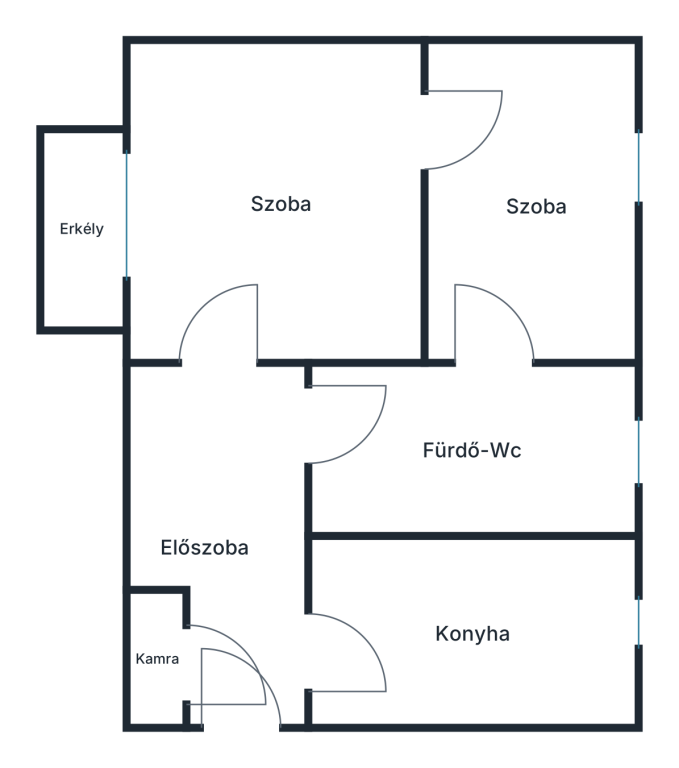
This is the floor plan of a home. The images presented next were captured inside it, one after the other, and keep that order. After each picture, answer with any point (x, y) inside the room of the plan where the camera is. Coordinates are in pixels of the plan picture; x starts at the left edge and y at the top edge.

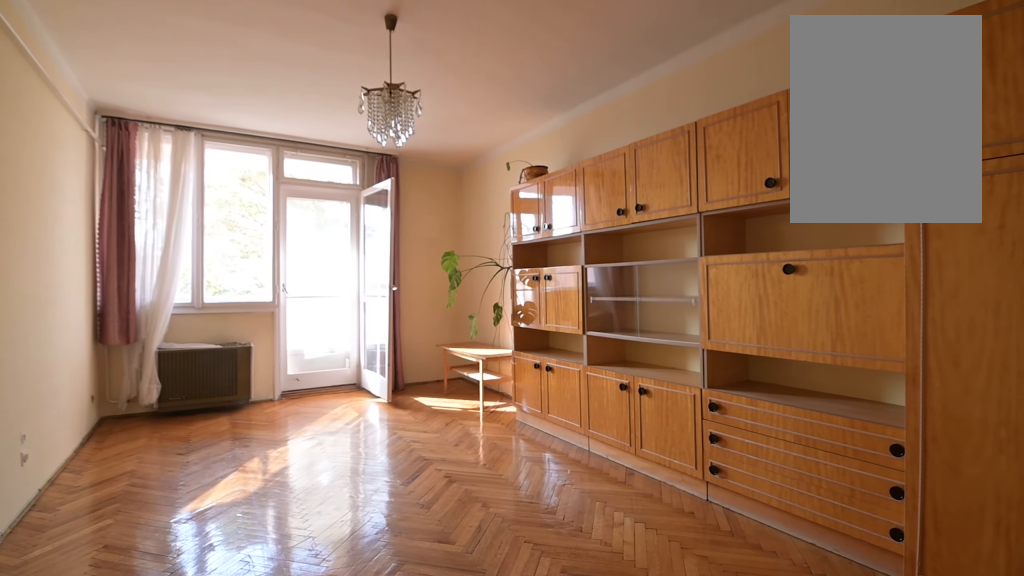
(310, 158)
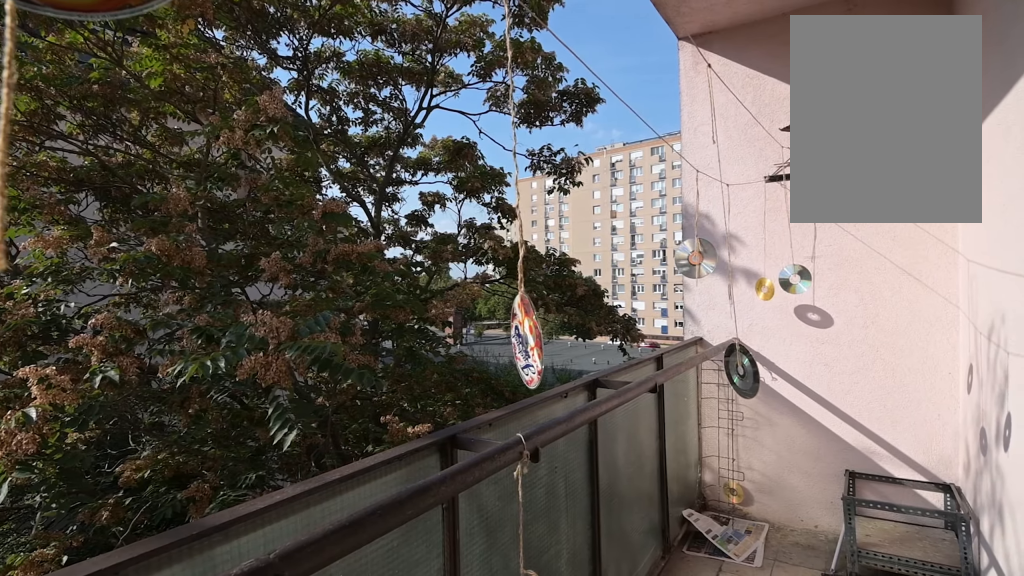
(70, 232)
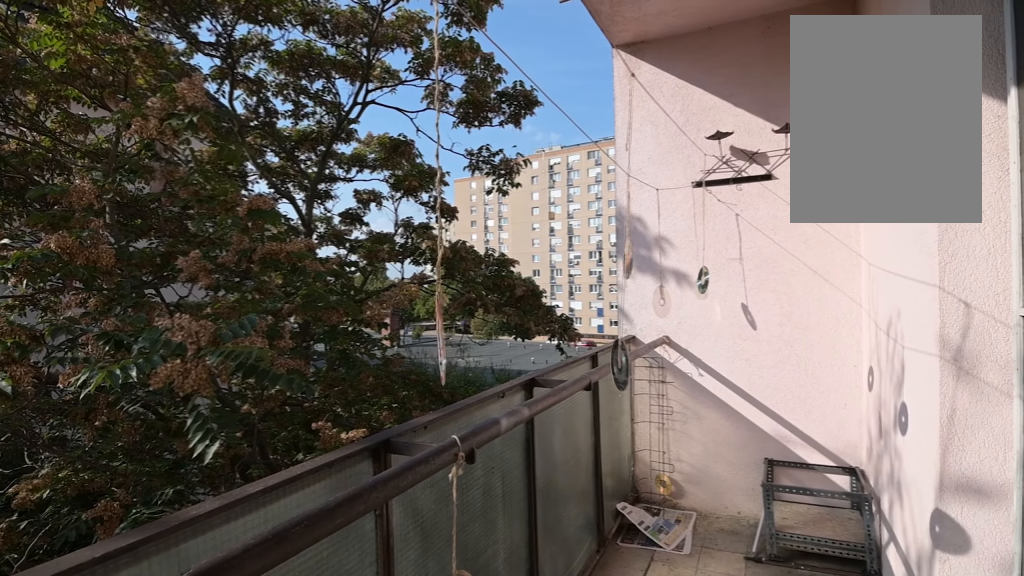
(70, 232)
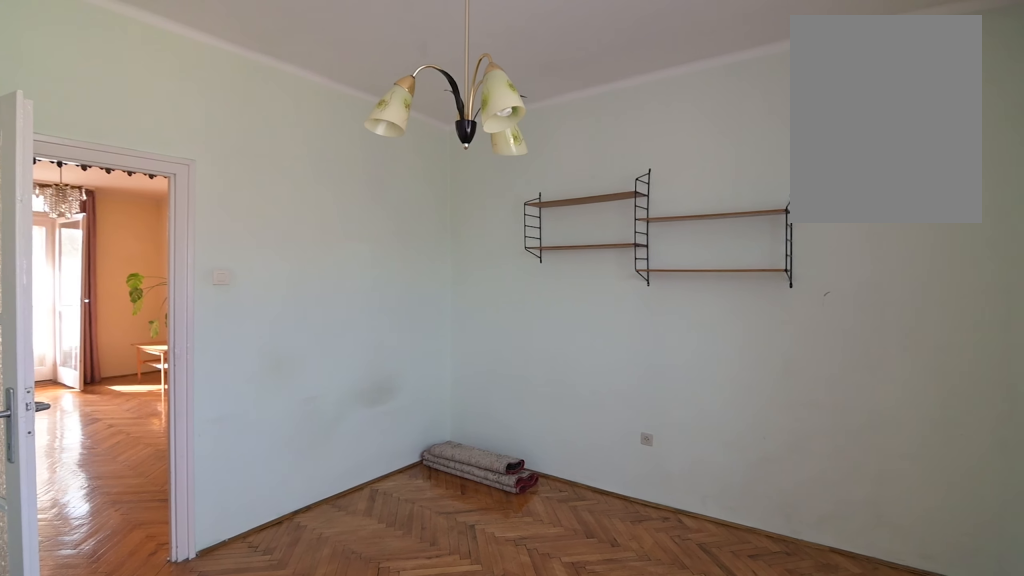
(540, 202)
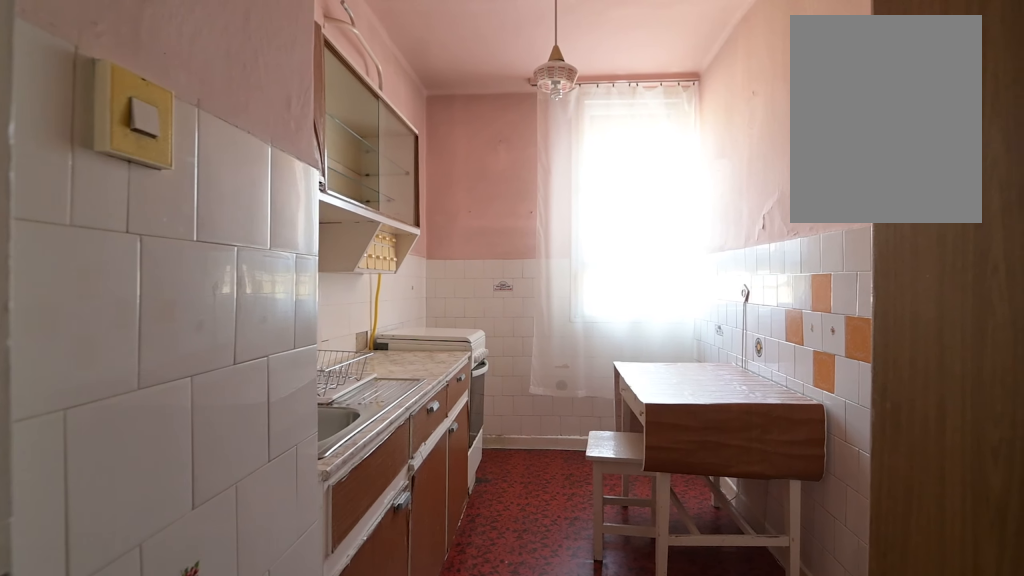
(486, 634)
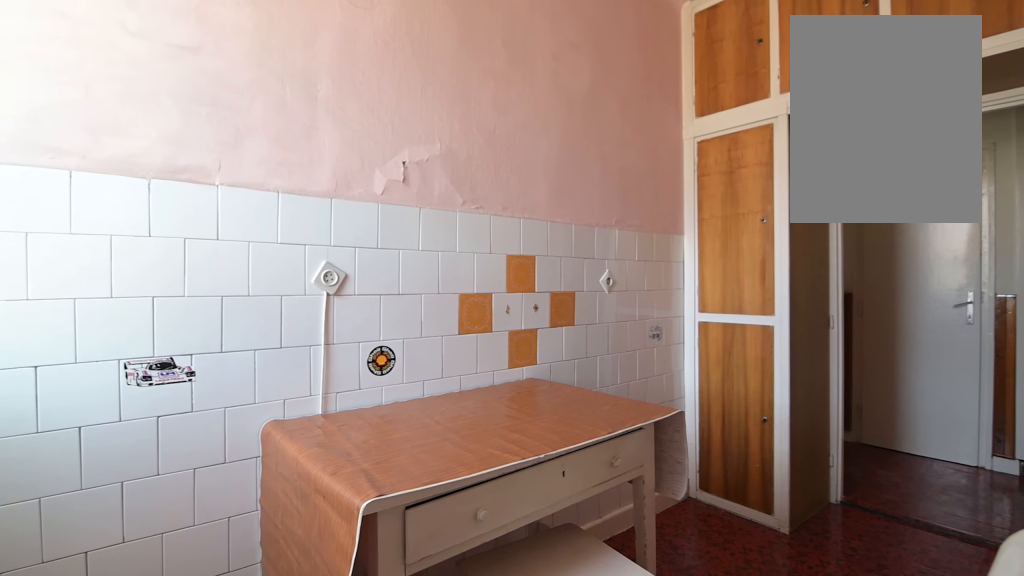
(486, 634)
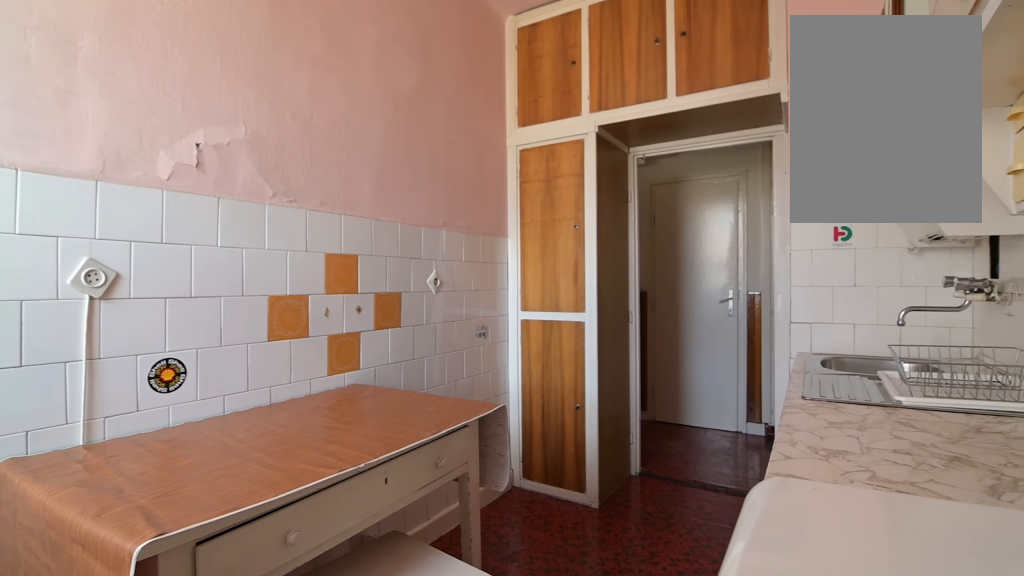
(486, 634)
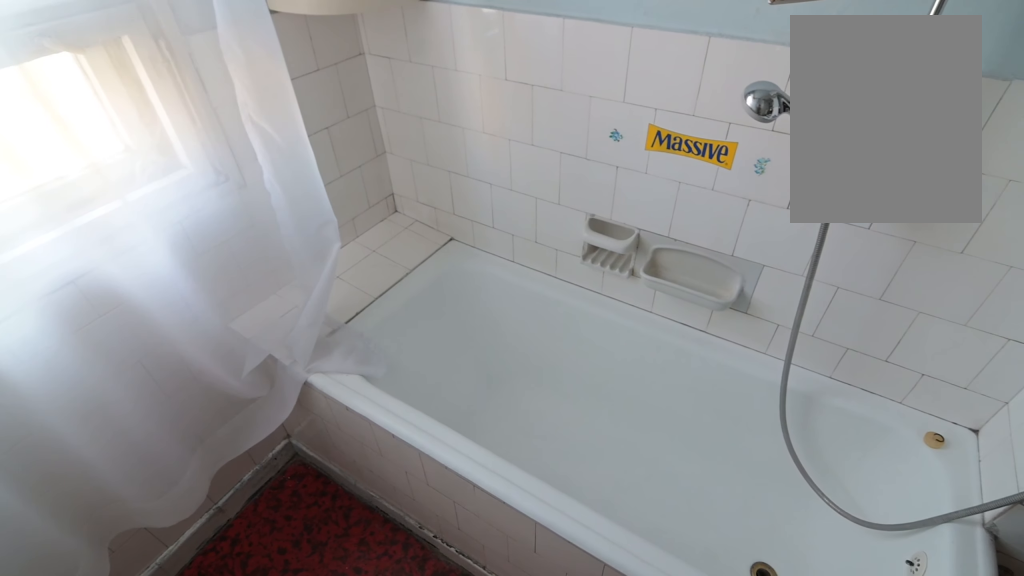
(490, 445)
